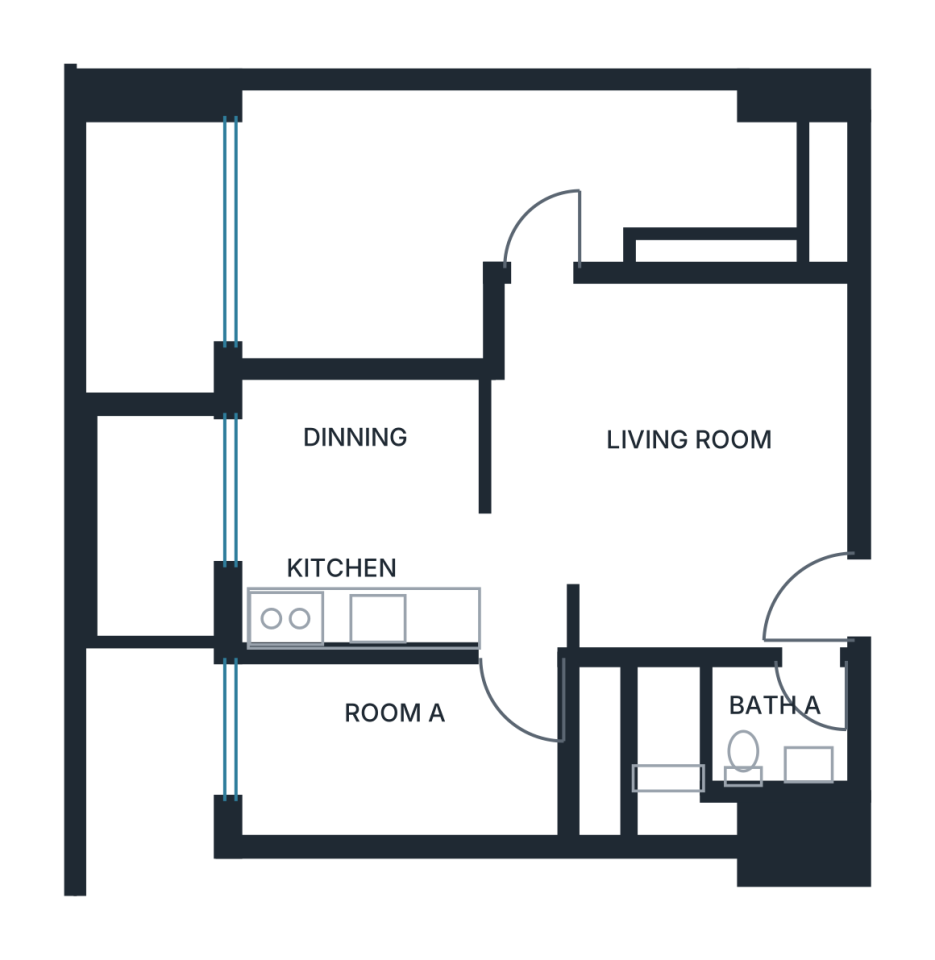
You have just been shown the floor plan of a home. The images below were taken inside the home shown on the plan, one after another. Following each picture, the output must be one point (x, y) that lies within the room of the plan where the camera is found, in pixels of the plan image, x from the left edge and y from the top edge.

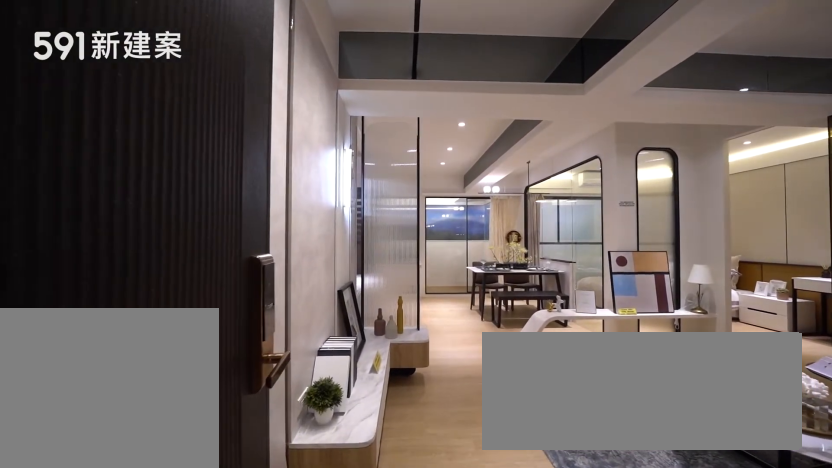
(791, 601)
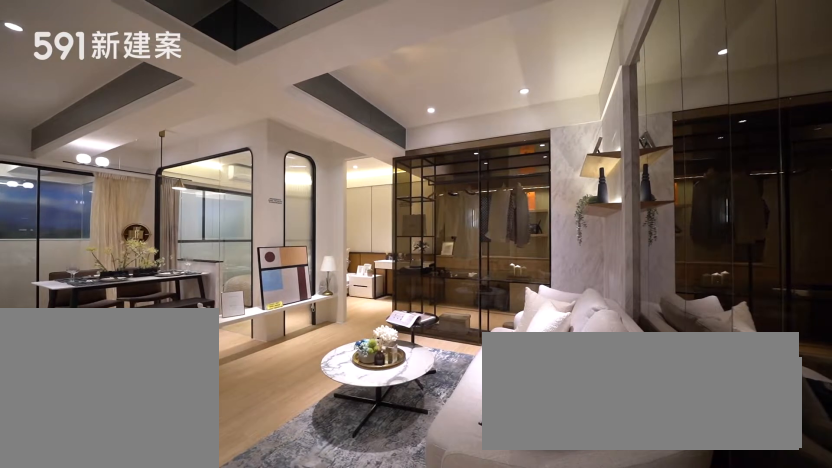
(680, 420)
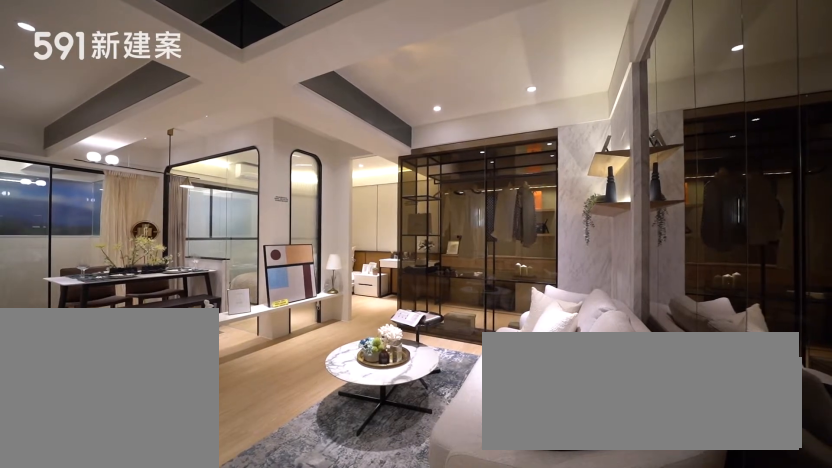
(680, 420)
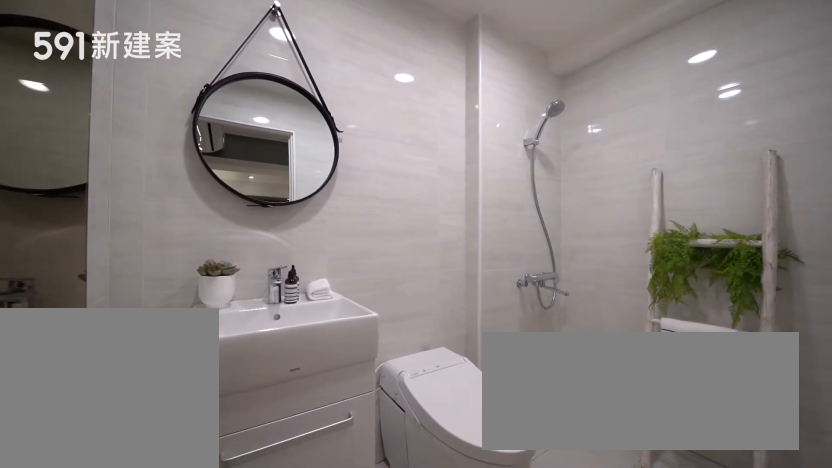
(736, 753)
